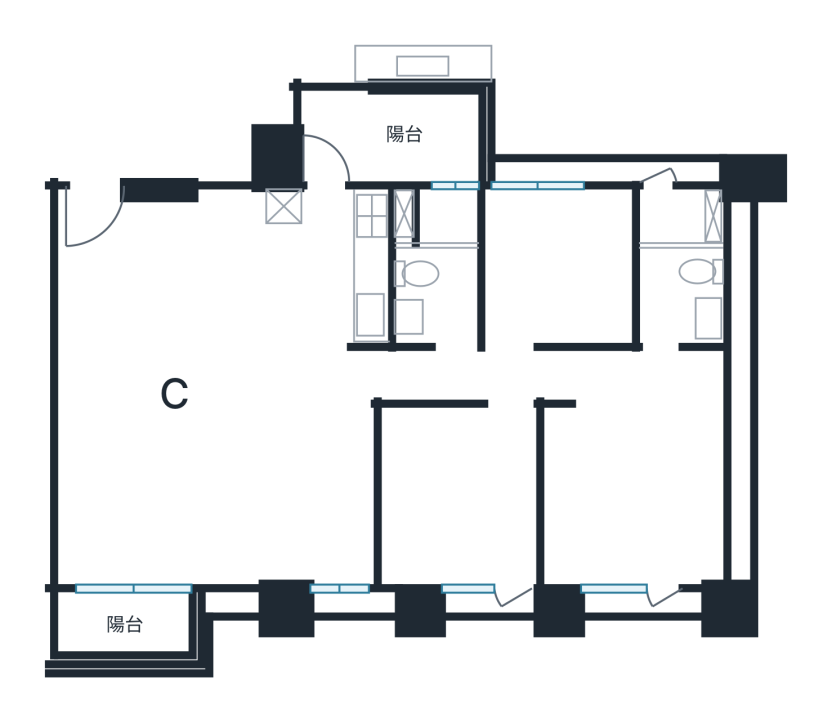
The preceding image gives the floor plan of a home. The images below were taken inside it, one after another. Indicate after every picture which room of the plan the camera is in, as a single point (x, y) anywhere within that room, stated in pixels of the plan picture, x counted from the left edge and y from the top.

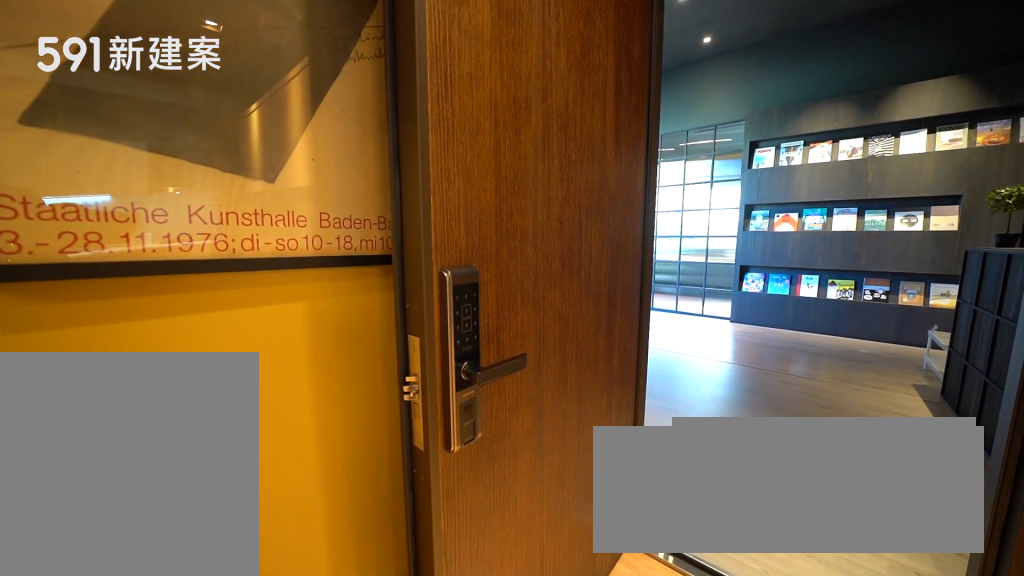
(99, 225)
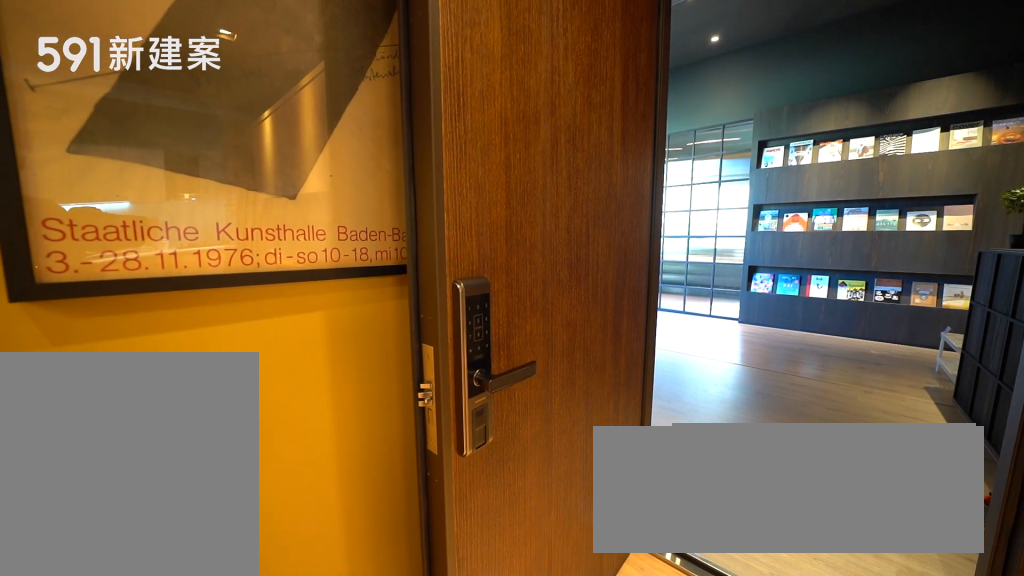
(99, 225)
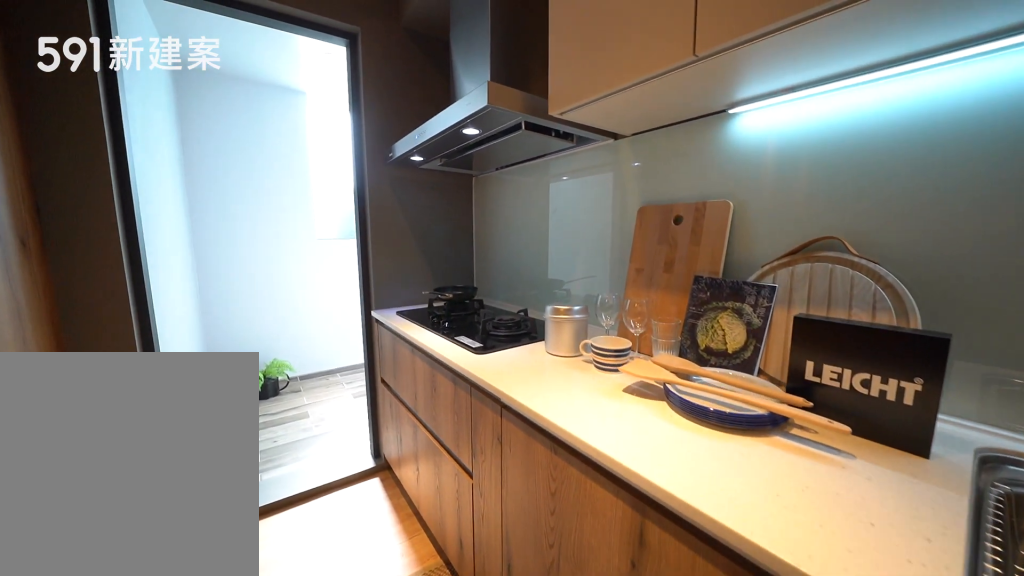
(330, 264)
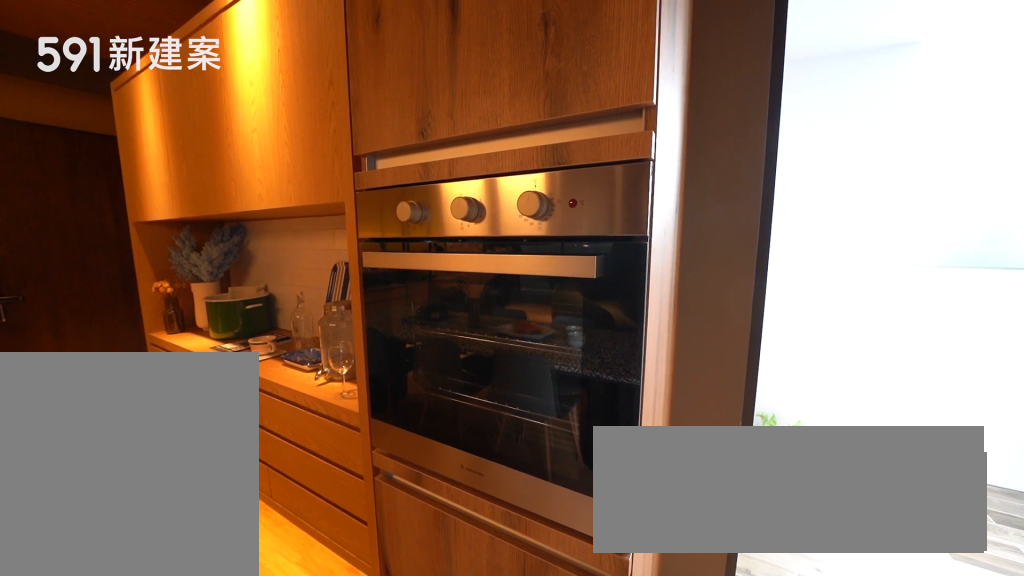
(330, 264)
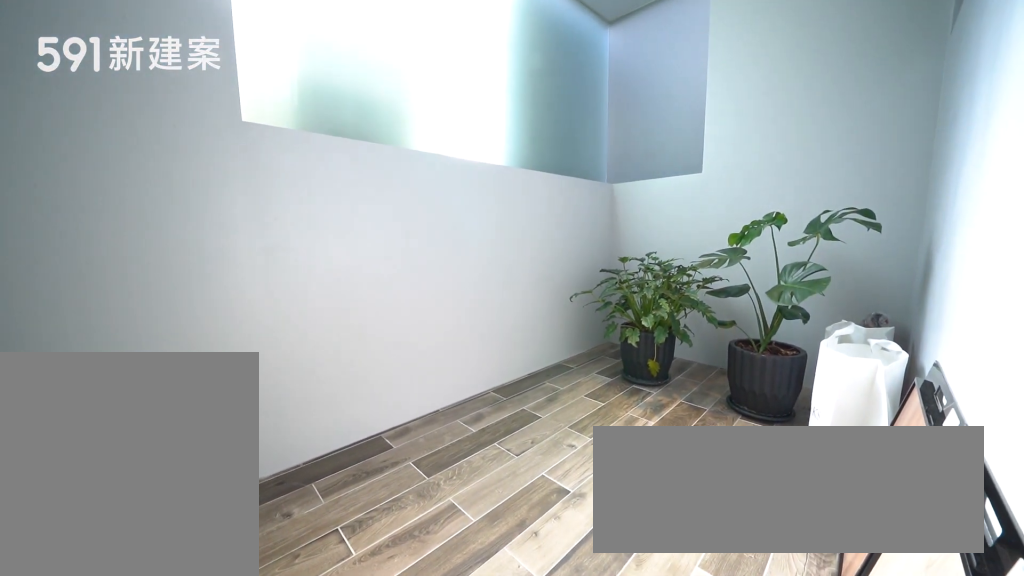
(390, 138)
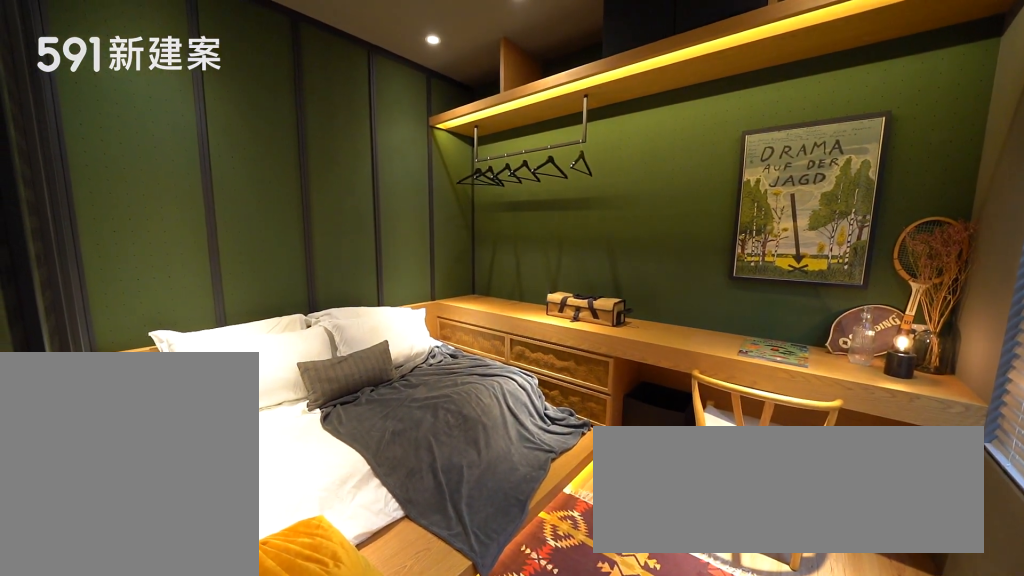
(460, 493)
